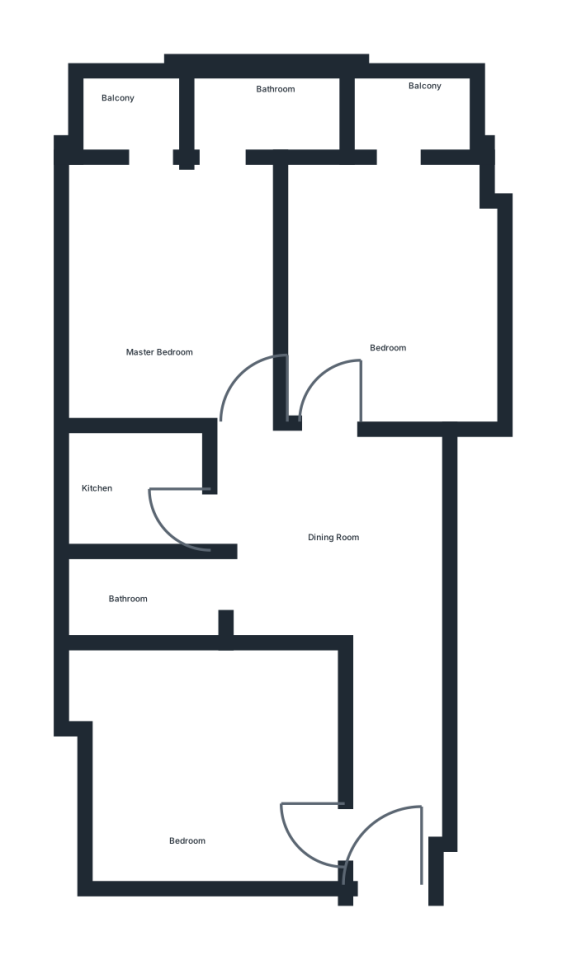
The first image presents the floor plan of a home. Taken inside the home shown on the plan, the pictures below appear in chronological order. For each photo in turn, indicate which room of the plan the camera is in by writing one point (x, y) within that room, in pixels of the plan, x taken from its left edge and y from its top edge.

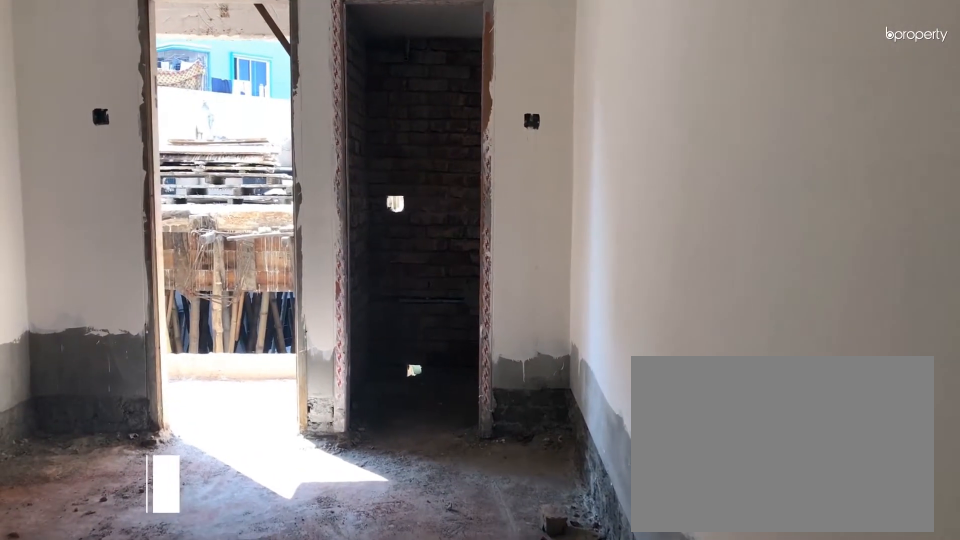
(168, 285)
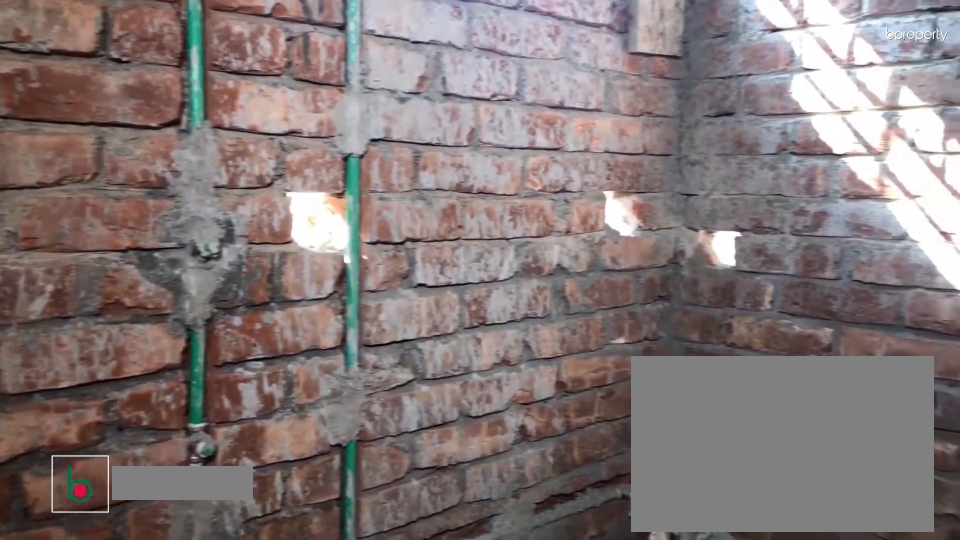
(265, 100)
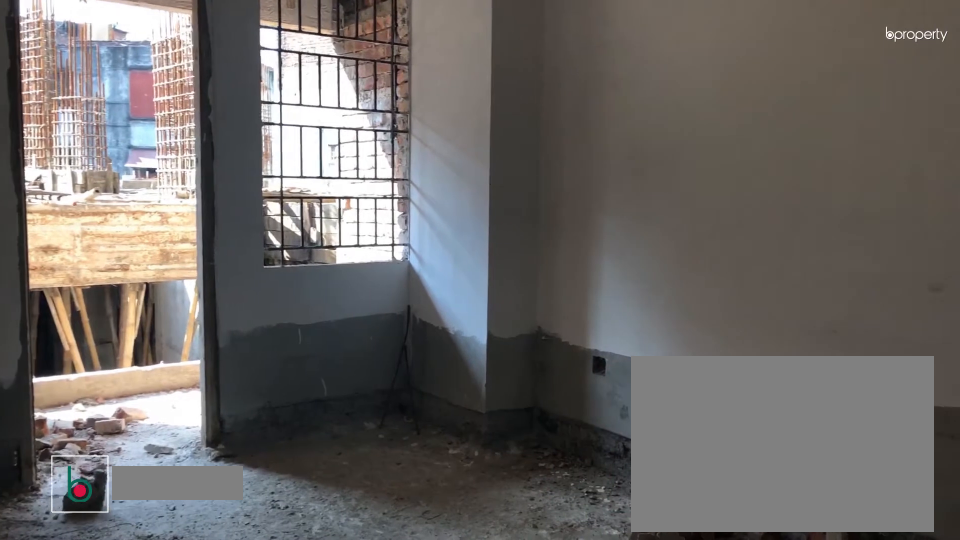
(375, 278)
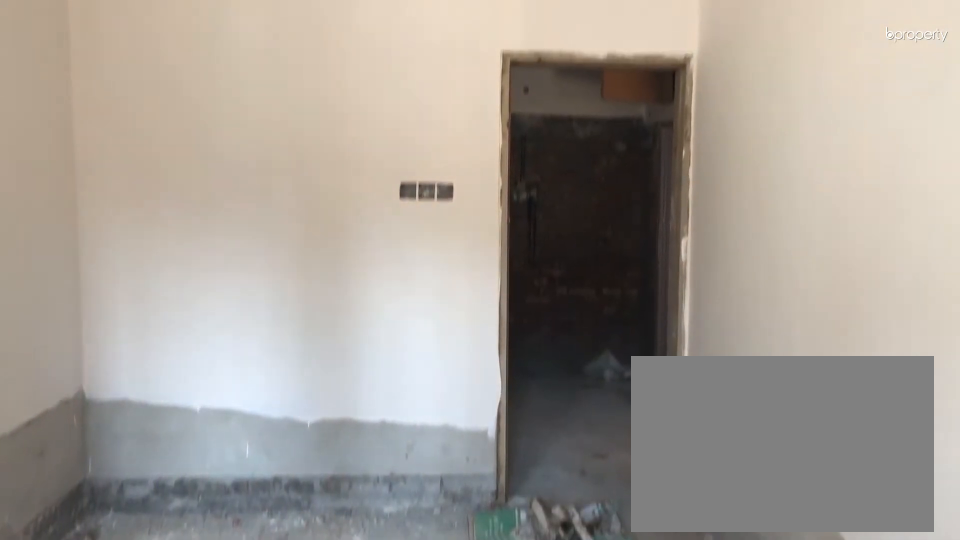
(376, 278)
